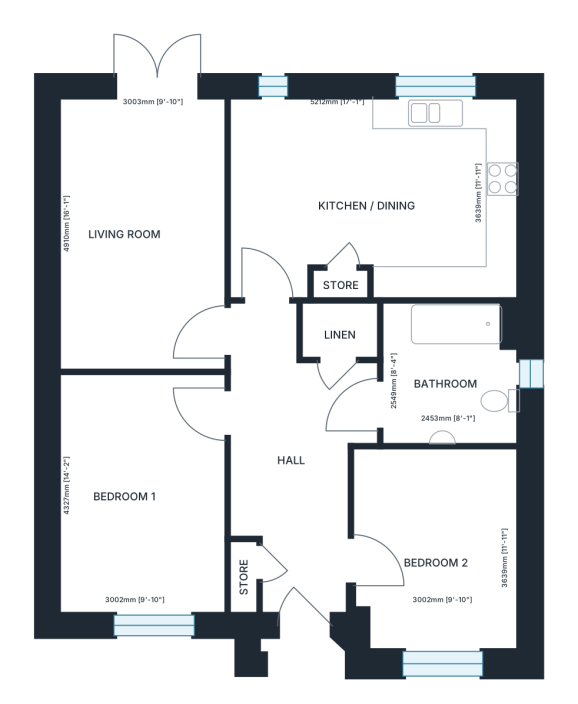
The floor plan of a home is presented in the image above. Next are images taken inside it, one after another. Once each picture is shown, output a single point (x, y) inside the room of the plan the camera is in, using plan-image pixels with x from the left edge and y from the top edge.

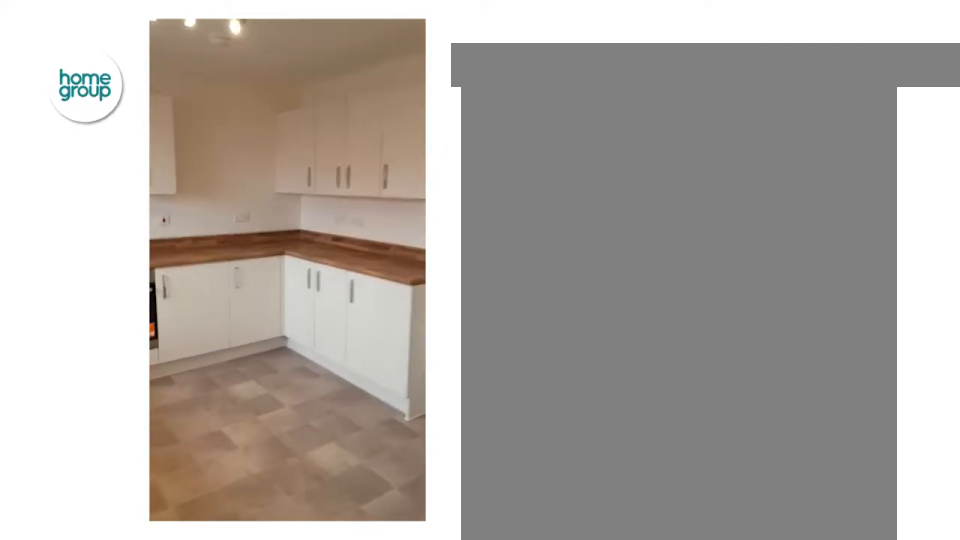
(374, 197)
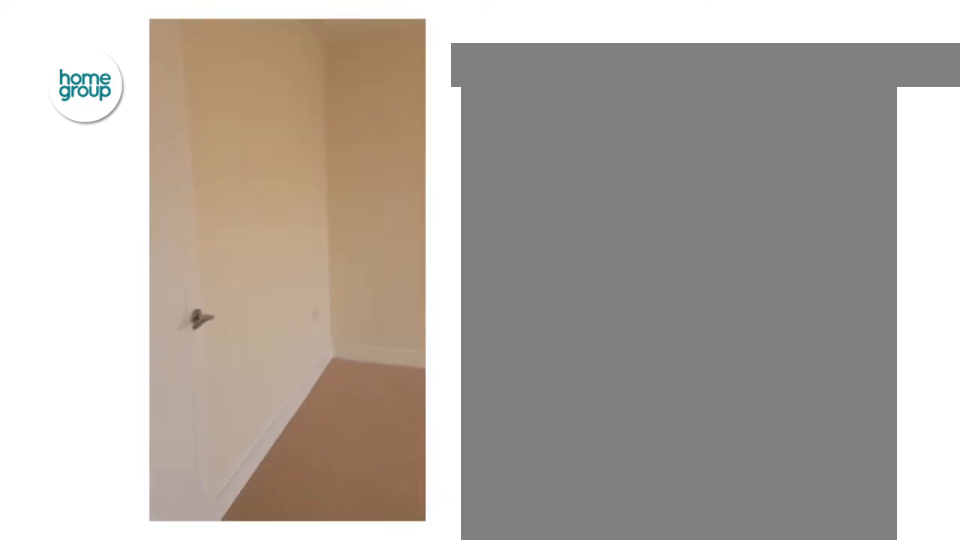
(142, 233)
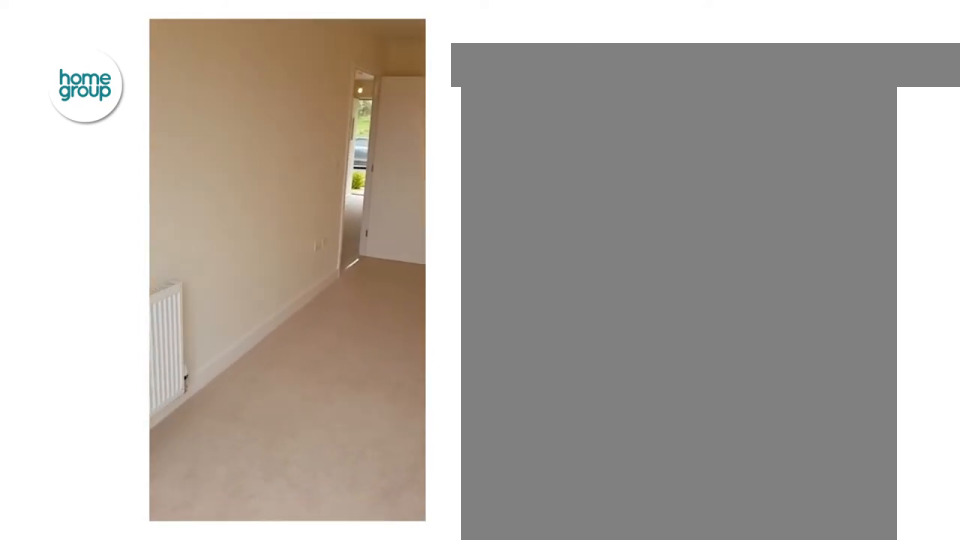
(142, 233)
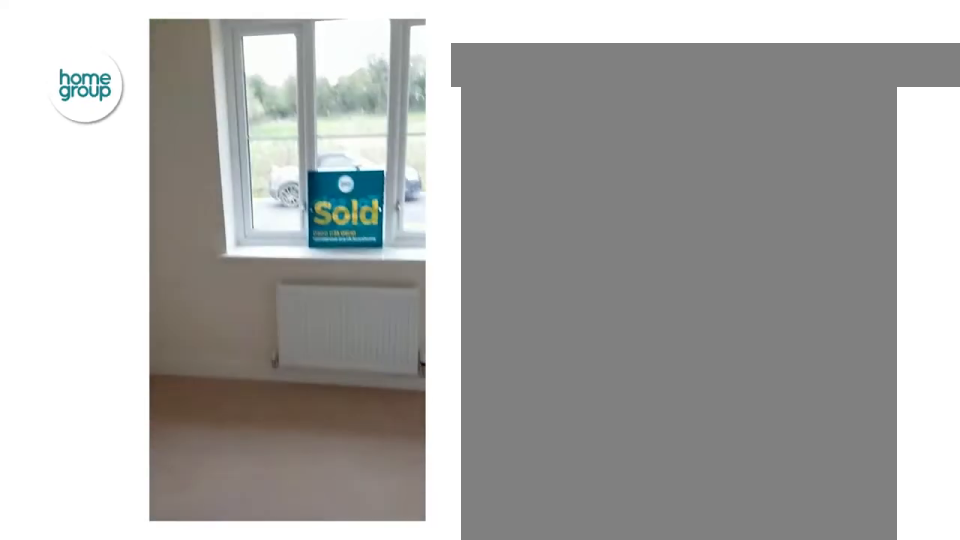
(439, 549)
